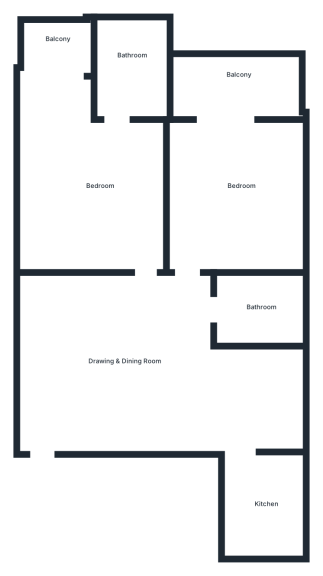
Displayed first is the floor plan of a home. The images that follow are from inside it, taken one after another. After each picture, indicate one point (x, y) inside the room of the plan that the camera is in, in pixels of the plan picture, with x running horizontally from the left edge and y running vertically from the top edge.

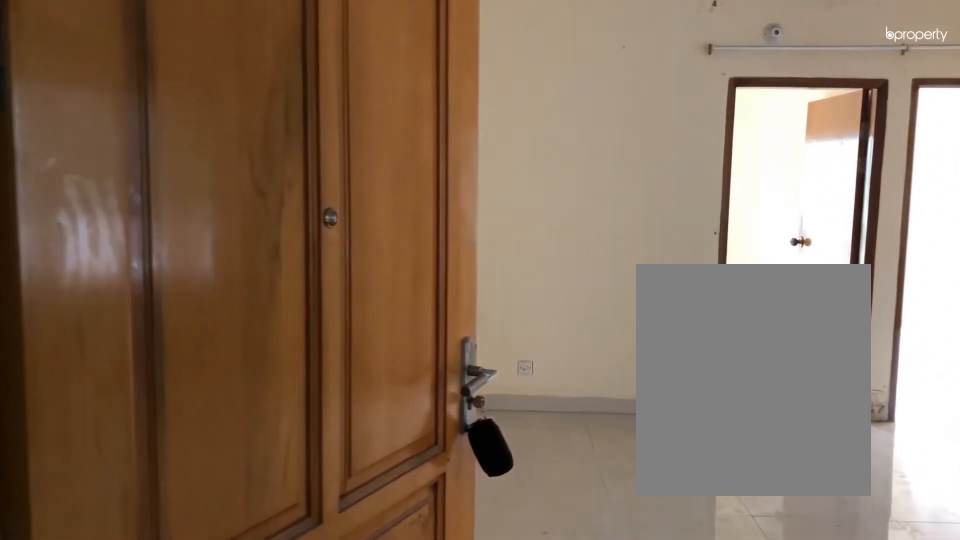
(131, 374)
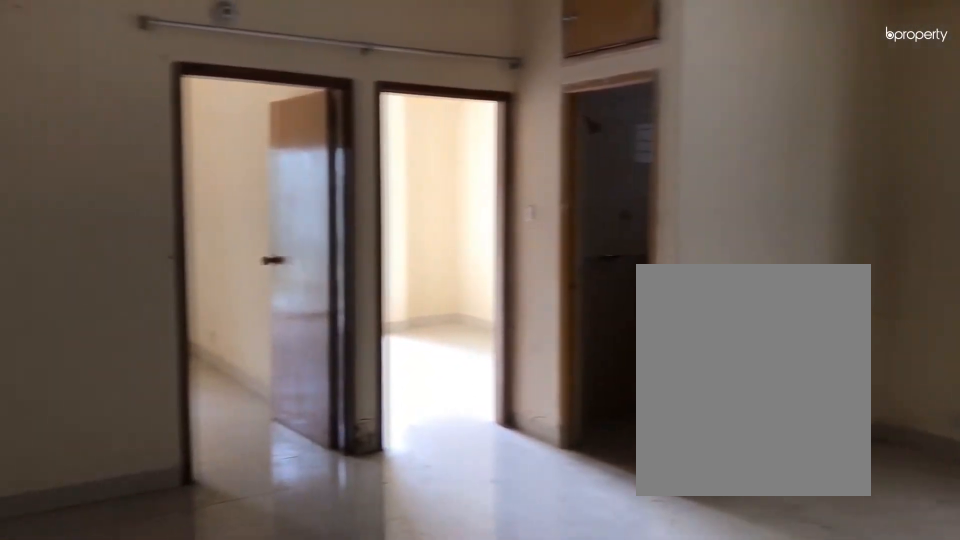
(131, 374)
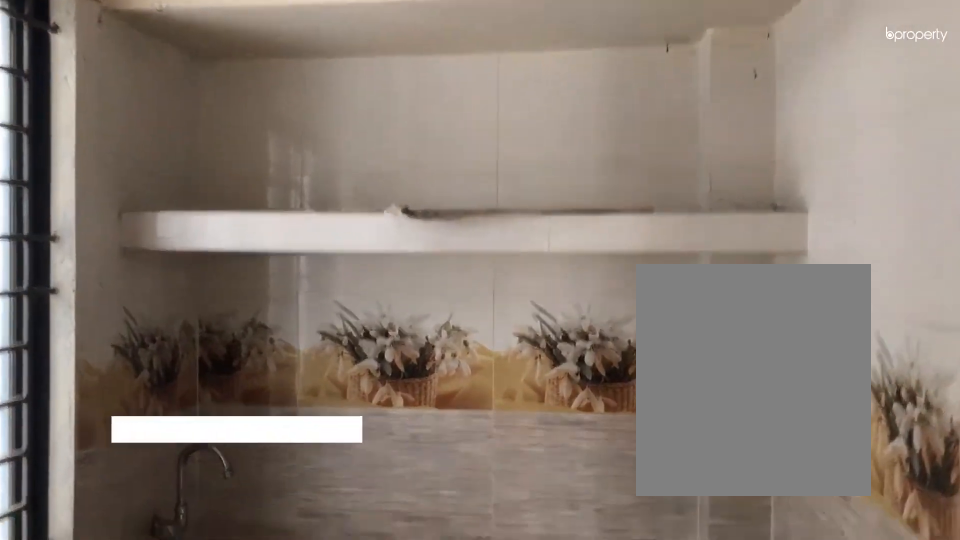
(264, 510)
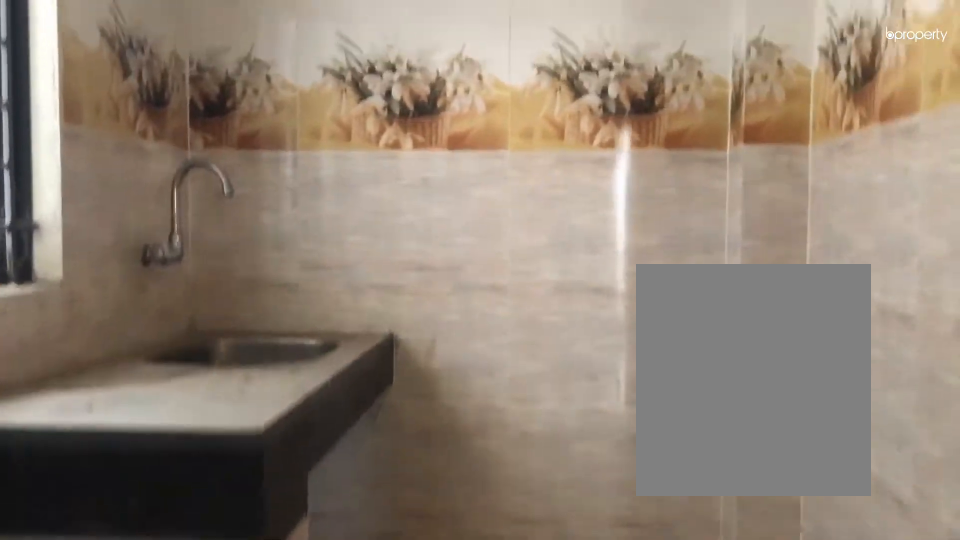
(264, 510)
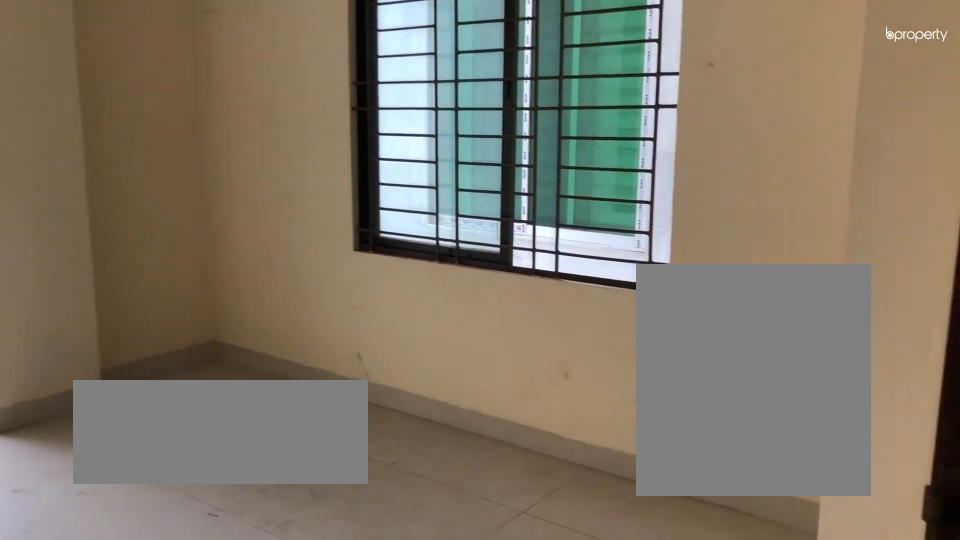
(241, 191)
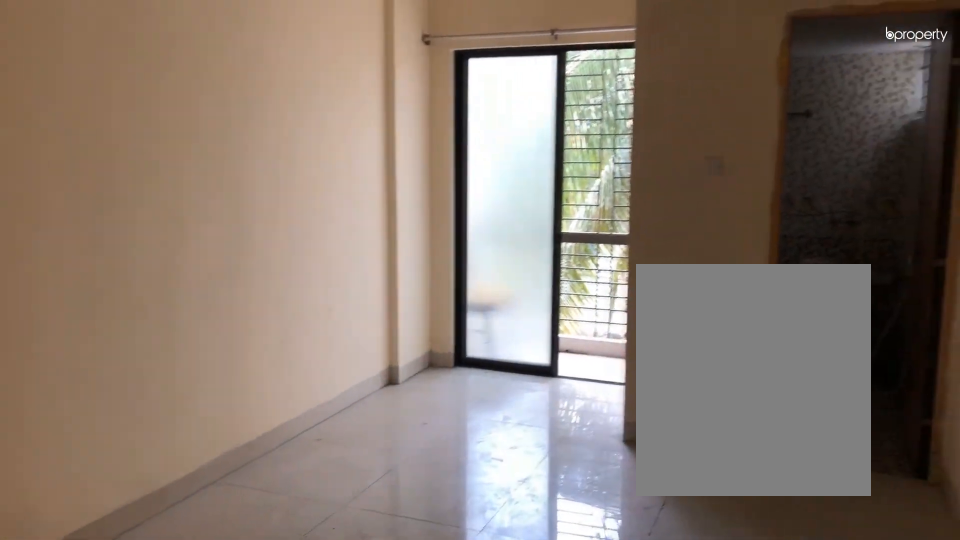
(105, 193)
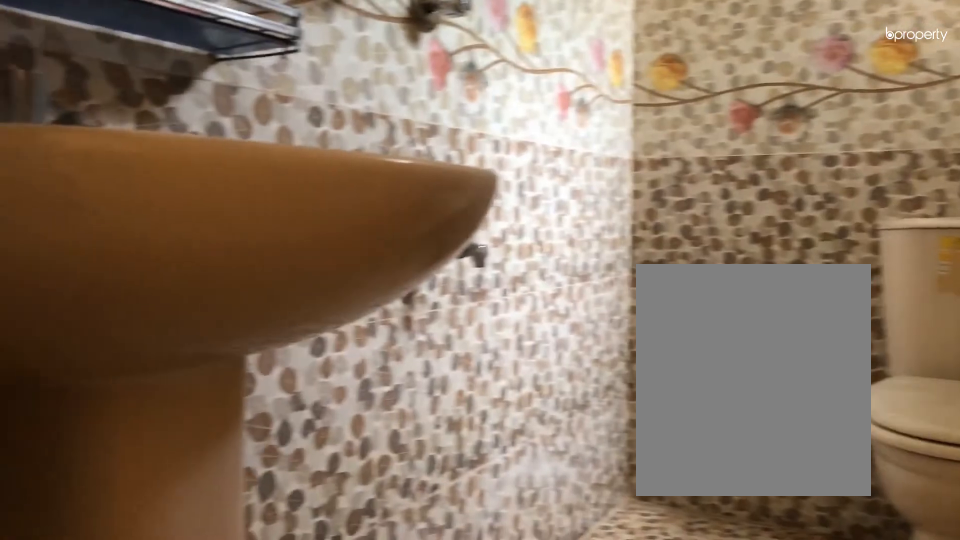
(132, 64)
